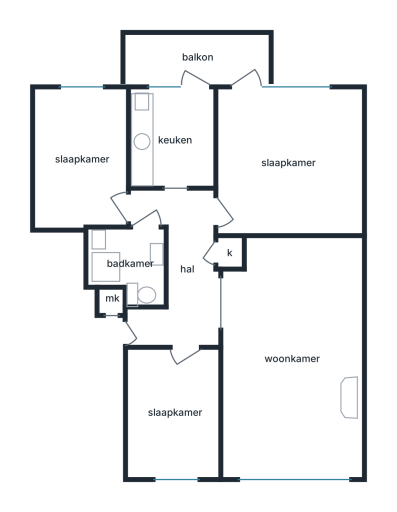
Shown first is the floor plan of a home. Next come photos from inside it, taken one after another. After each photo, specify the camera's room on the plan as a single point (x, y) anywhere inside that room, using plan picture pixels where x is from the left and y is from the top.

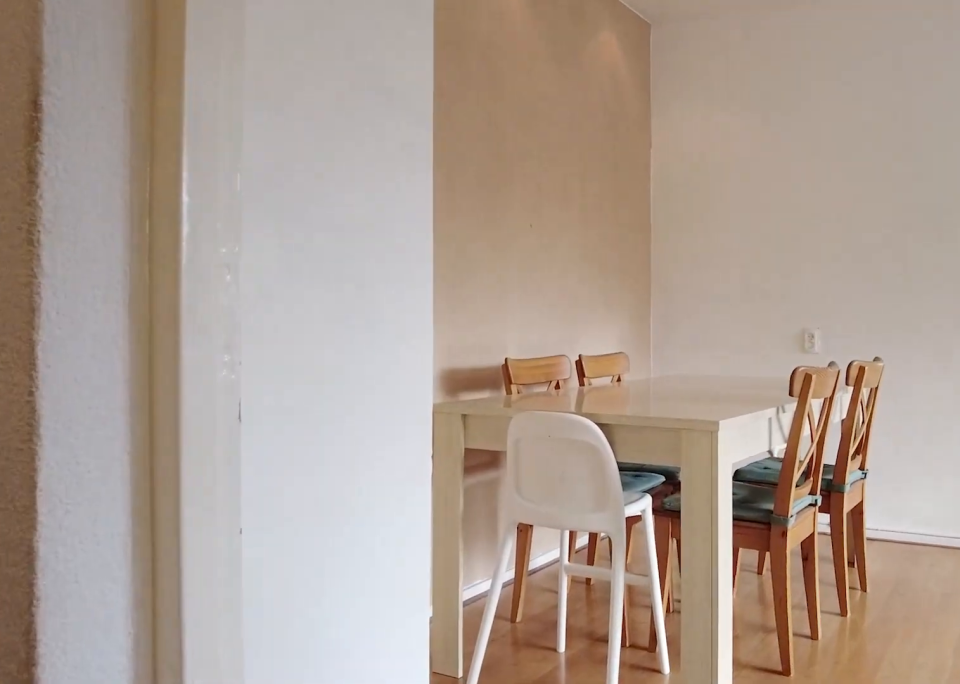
(181, 268)
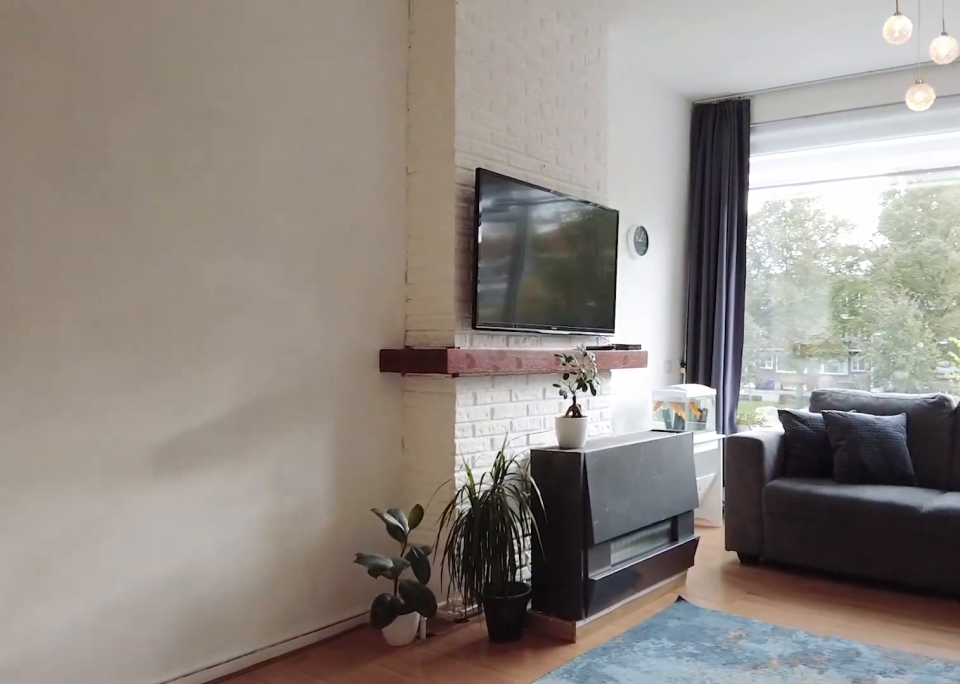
(291, 357)
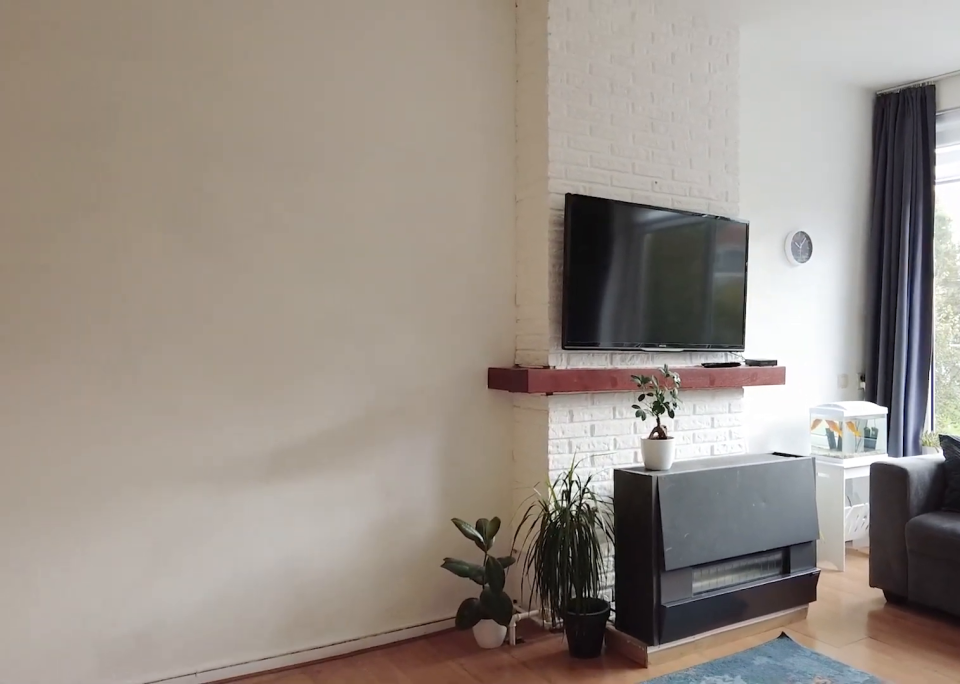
(291, 357)
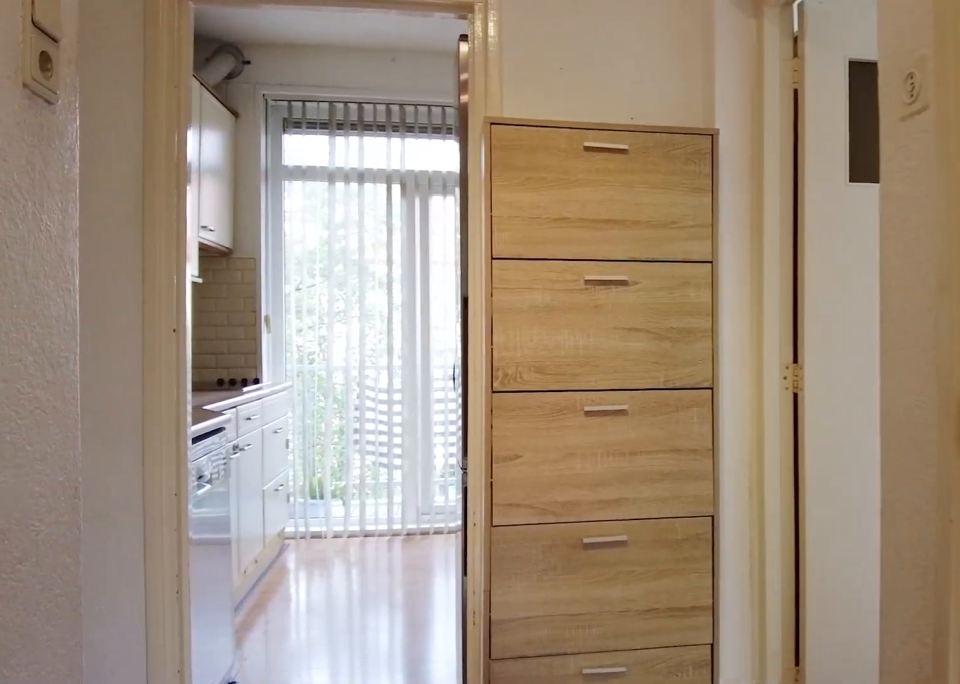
(181, 268)
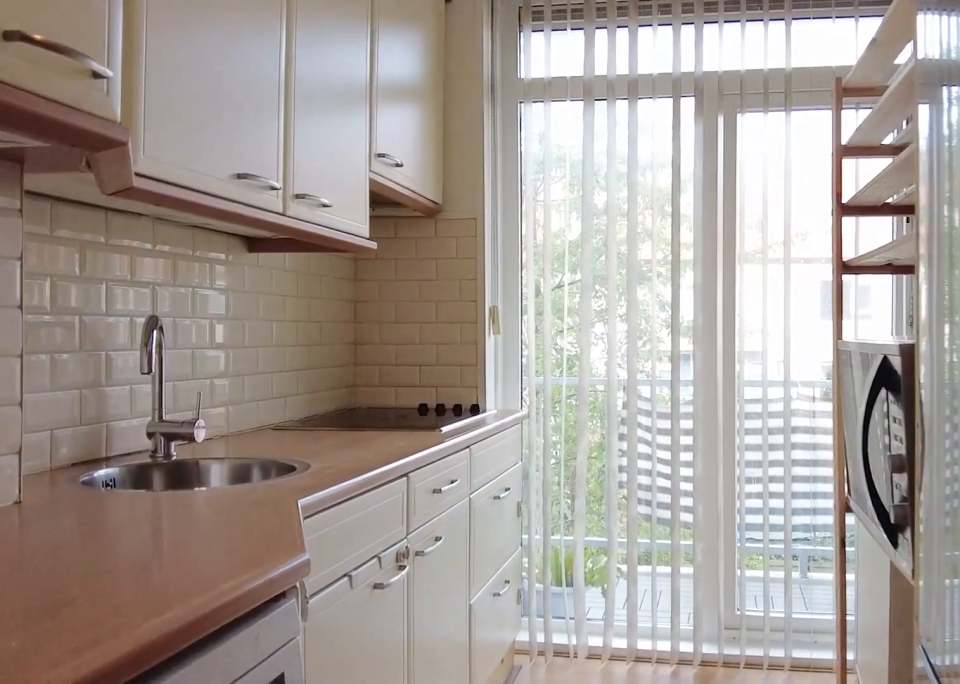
(173, 140)
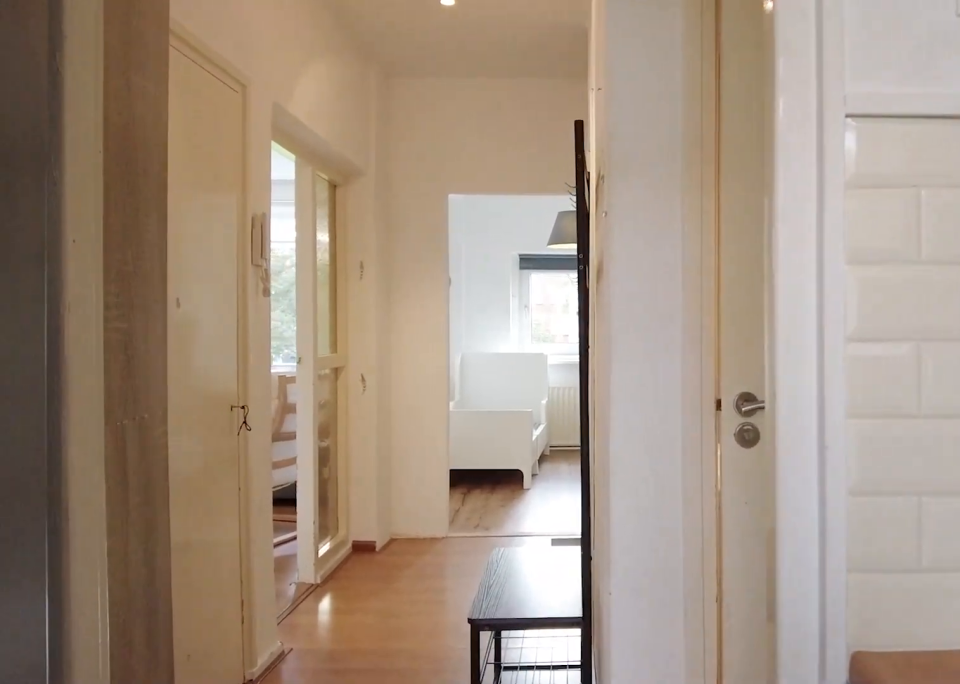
(173, 140)
